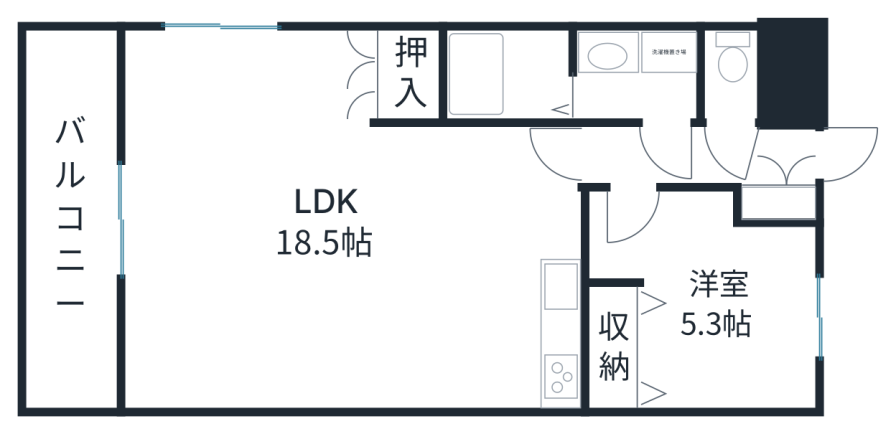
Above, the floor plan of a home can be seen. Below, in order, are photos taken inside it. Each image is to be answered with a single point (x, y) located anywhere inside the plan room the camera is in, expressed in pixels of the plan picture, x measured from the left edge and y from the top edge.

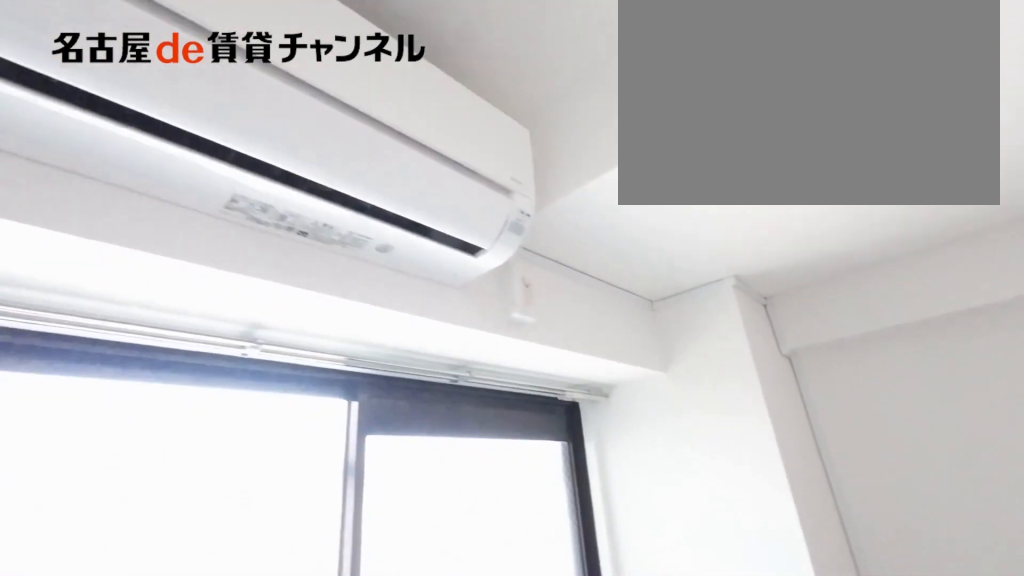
(702, 303)
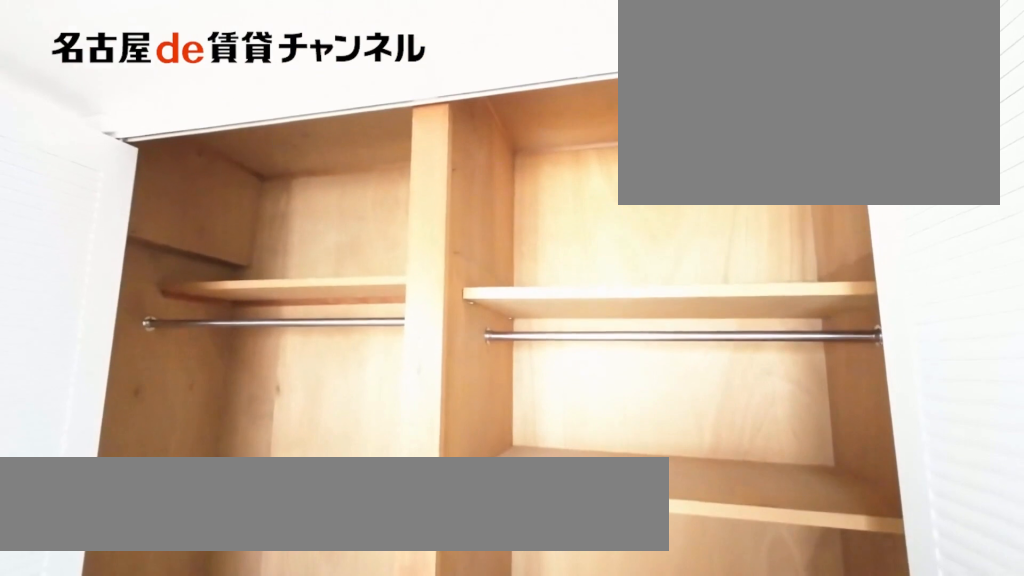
(608, 344)
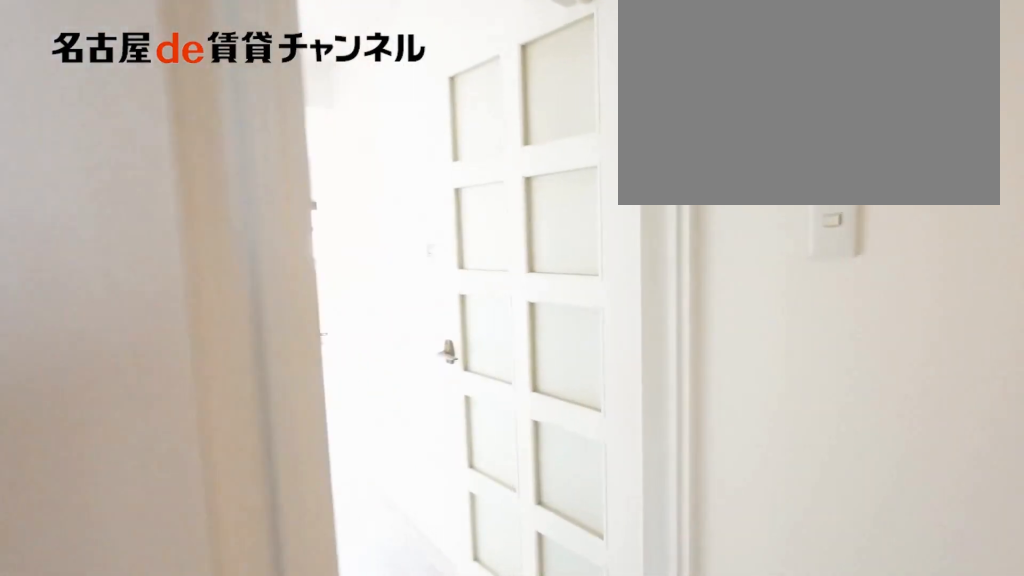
(618, 154)
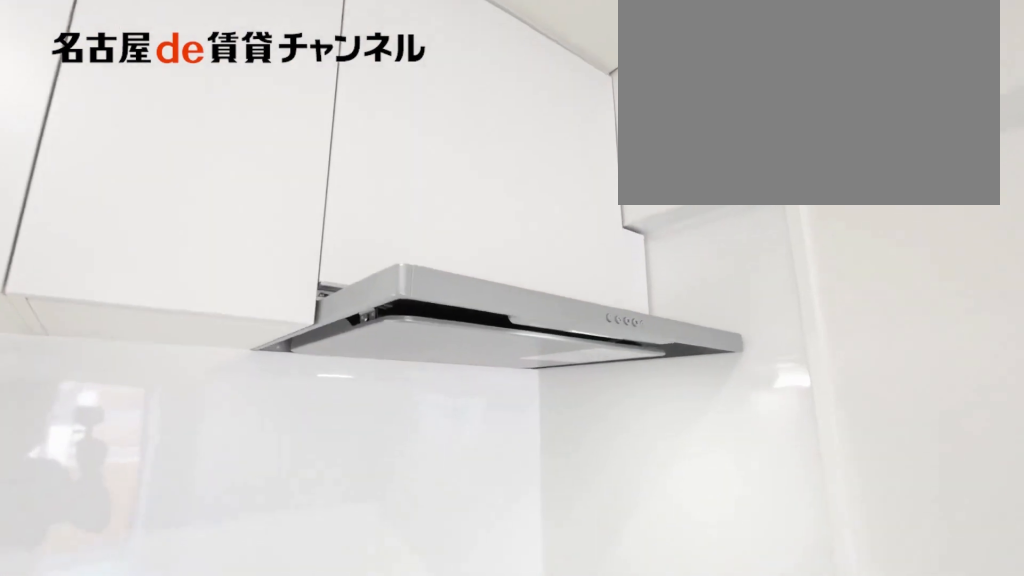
(570, 352)
